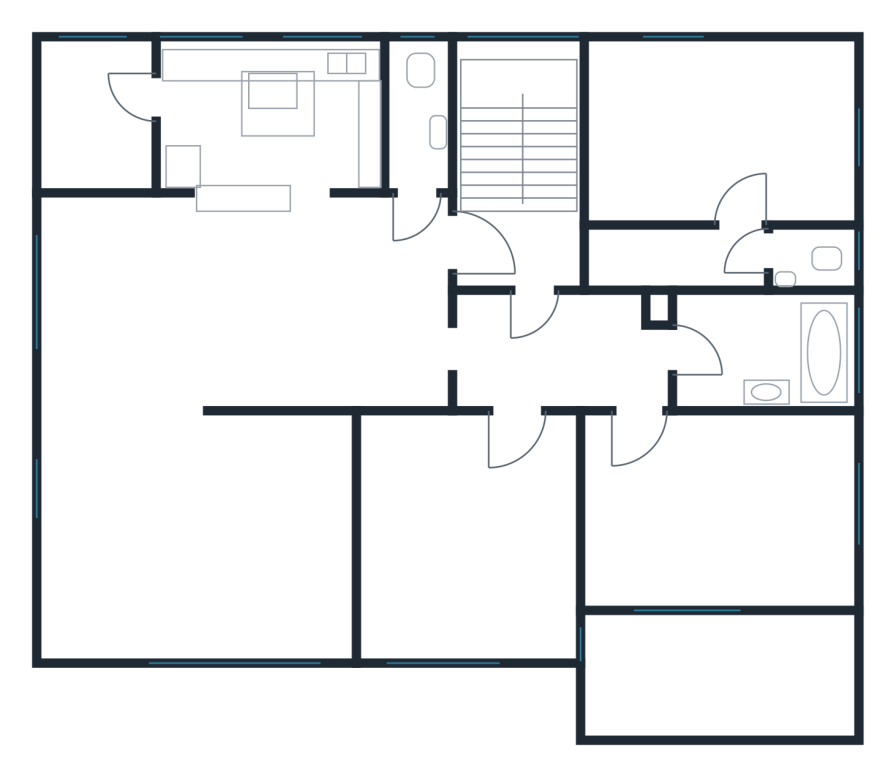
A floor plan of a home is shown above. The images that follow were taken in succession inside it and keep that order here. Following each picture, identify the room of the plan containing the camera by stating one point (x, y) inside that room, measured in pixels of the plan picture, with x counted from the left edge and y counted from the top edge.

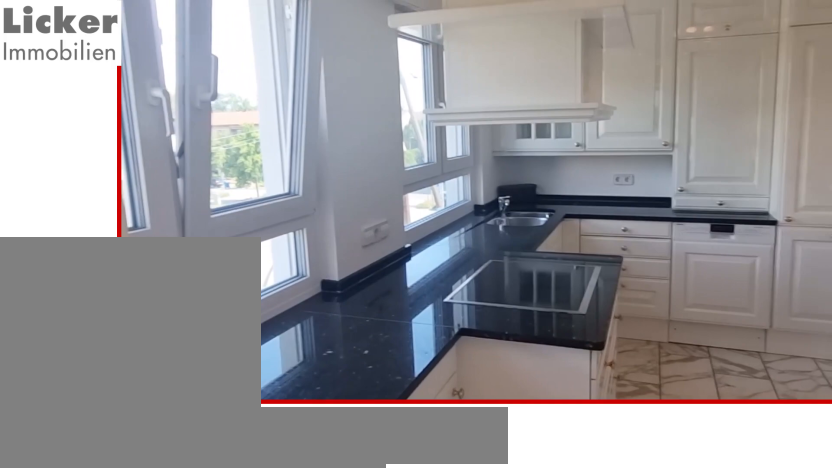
(267, 114)
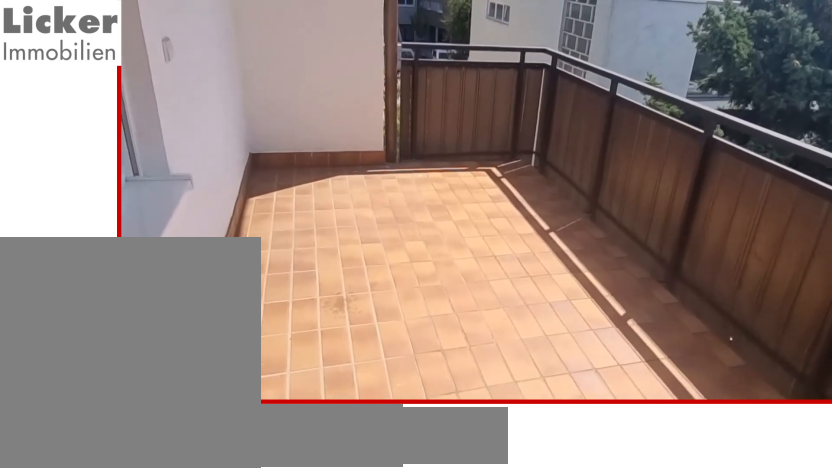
(726, 673)
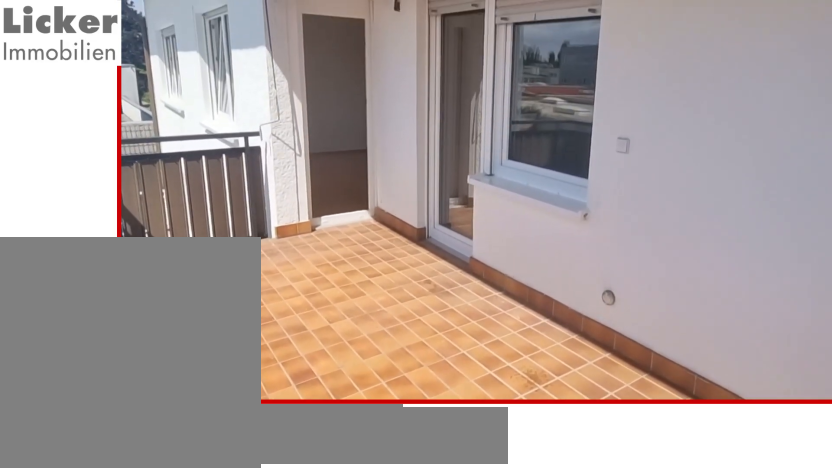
(726, 673)
